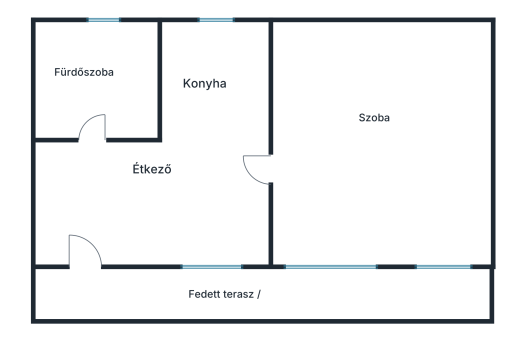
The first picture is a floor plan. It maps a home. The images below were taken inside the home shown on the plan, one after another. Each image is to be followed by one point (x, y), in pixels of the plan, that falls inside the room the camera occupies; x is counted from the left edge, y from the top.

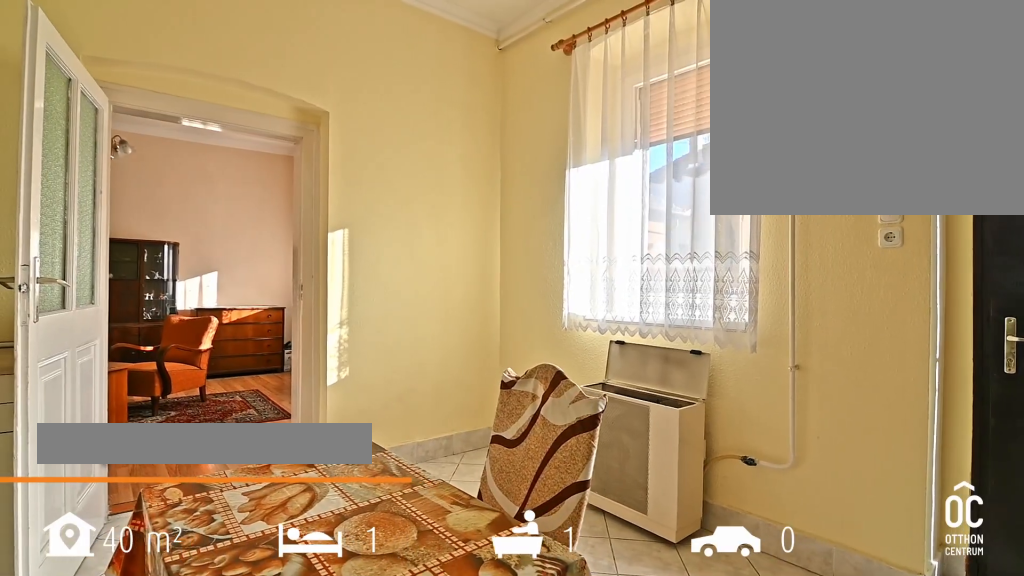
(169, 196)
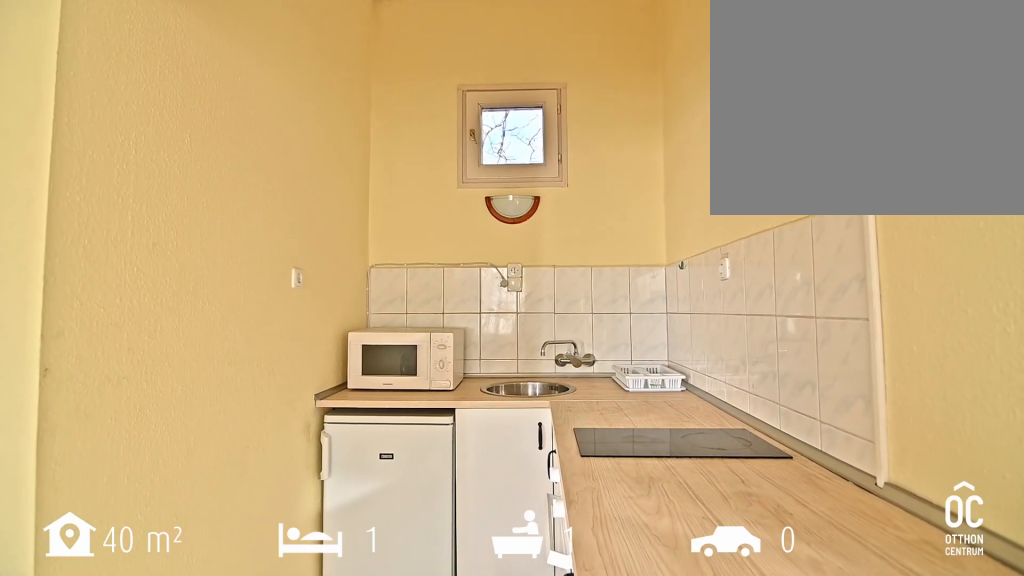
(169, 196)
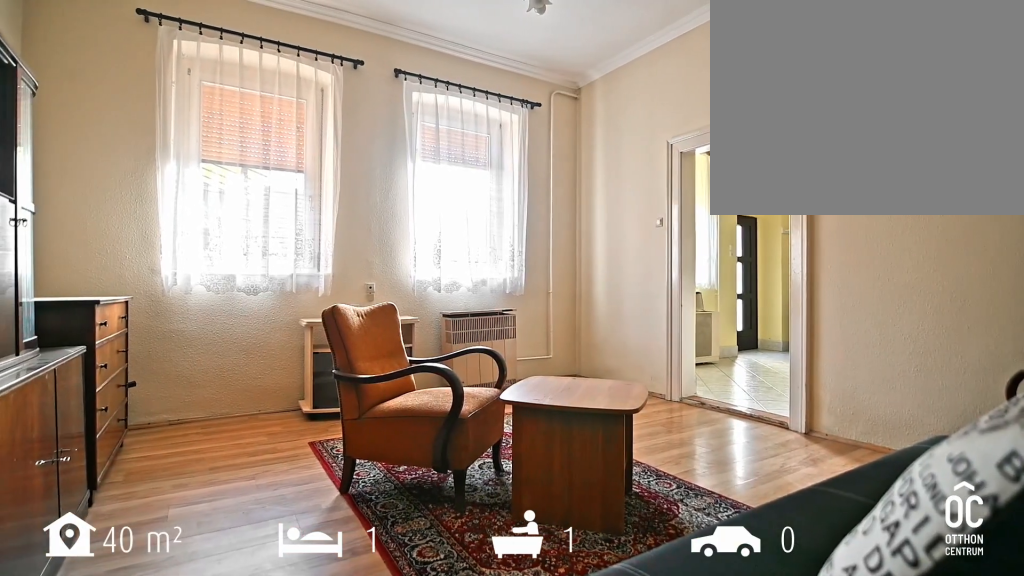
(380, 158)
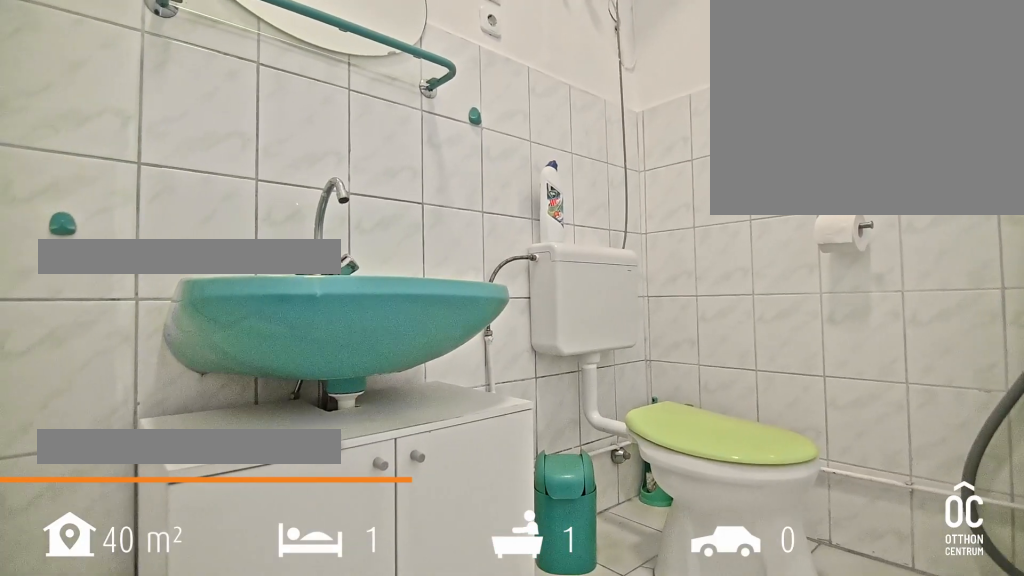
(93, 88)
